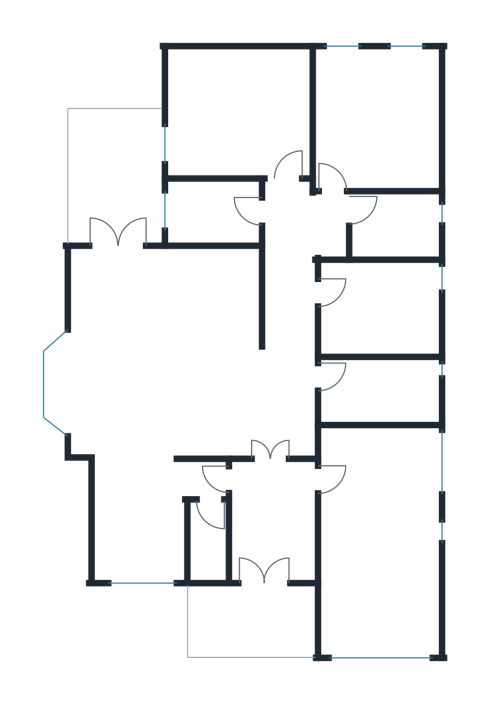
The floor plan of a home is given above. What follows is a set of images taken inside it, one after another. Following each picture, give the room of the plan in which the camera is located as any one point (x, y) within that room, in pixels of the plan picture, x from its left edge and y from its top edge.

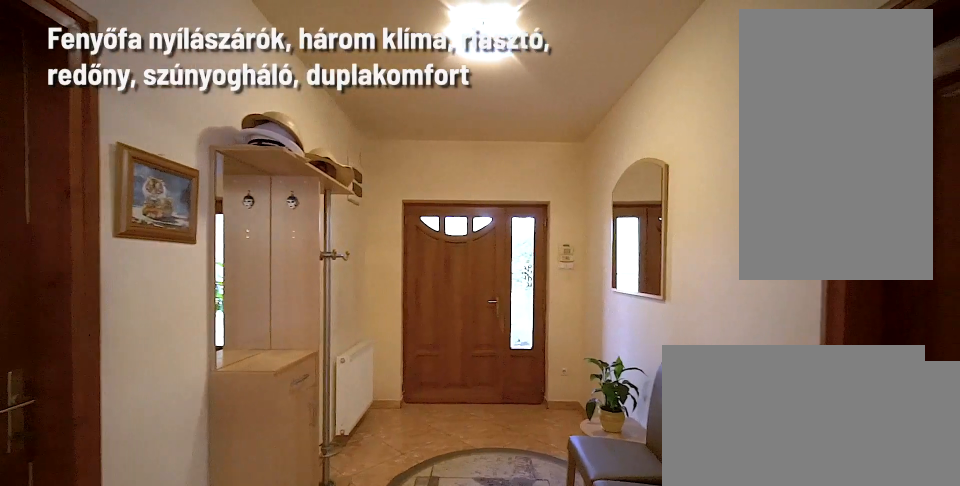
(271, 520)
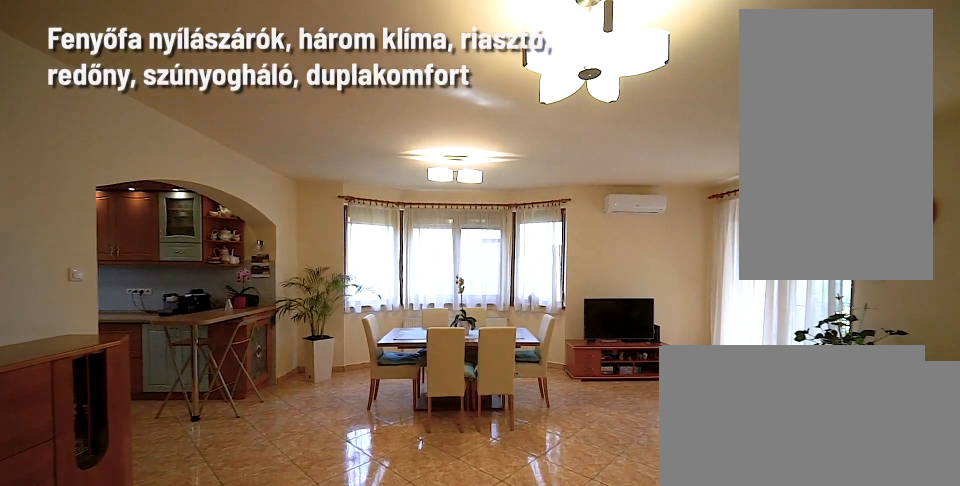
(158, 365)
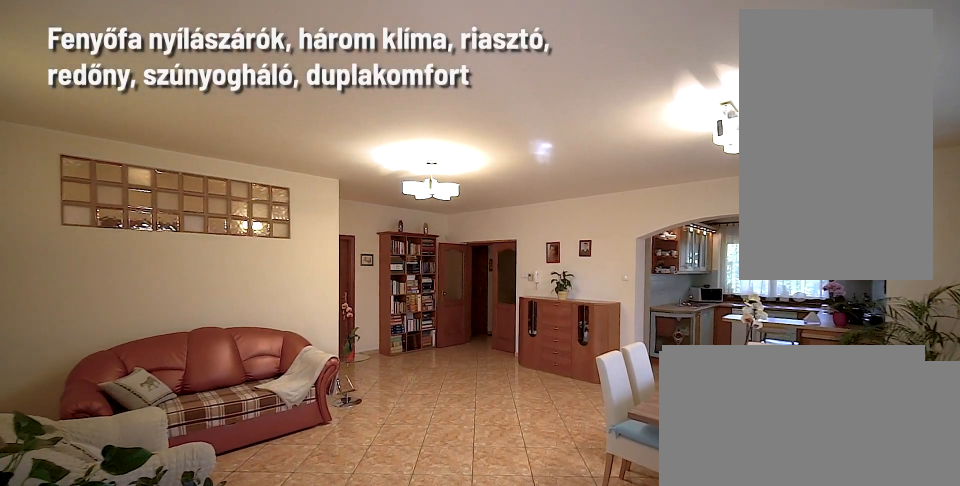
(159, 365)
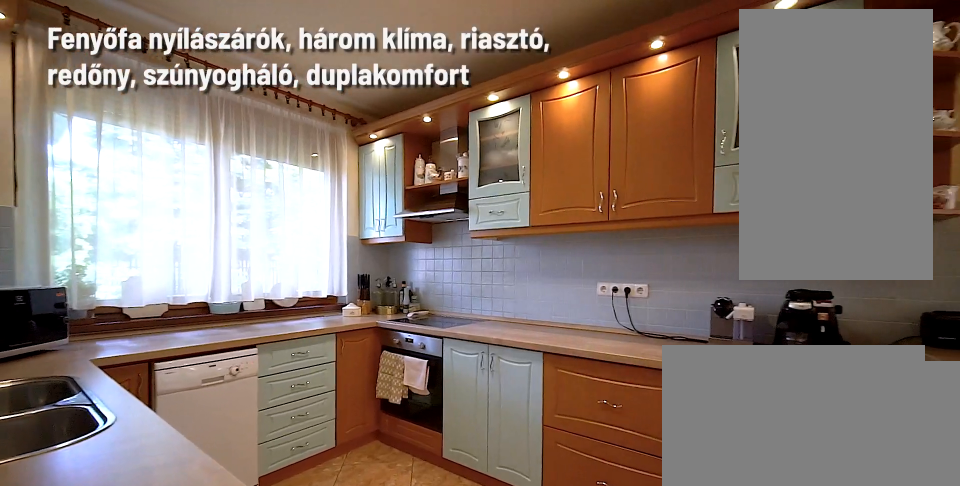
(140, 519)
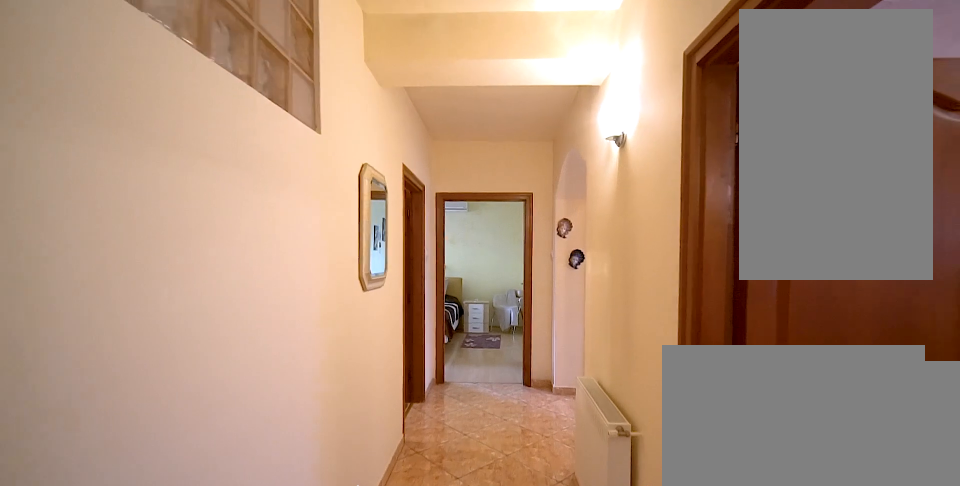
(291, 313)
